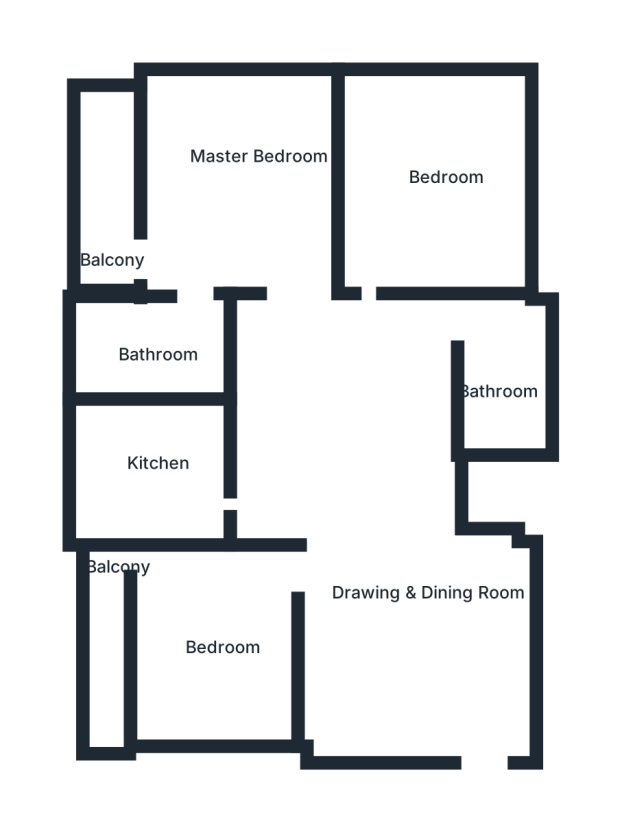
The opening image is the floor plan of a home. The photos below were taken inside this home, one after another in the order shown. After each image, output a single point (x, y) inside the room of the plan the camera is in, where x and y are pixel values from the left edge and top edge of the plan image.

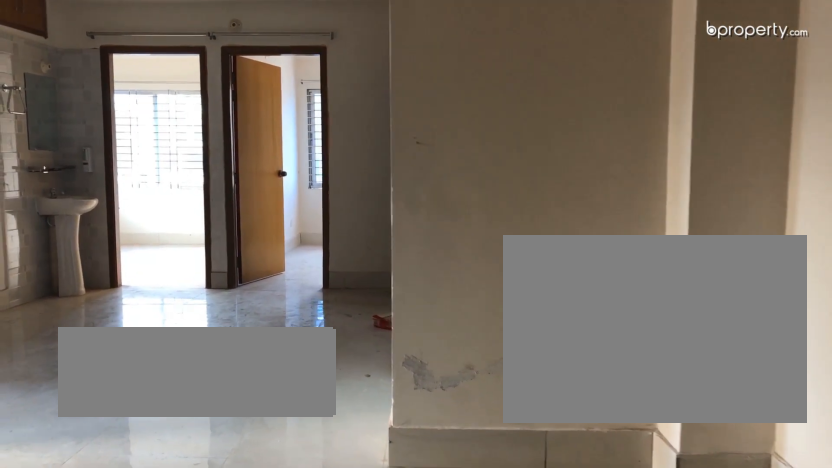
(415, 629)
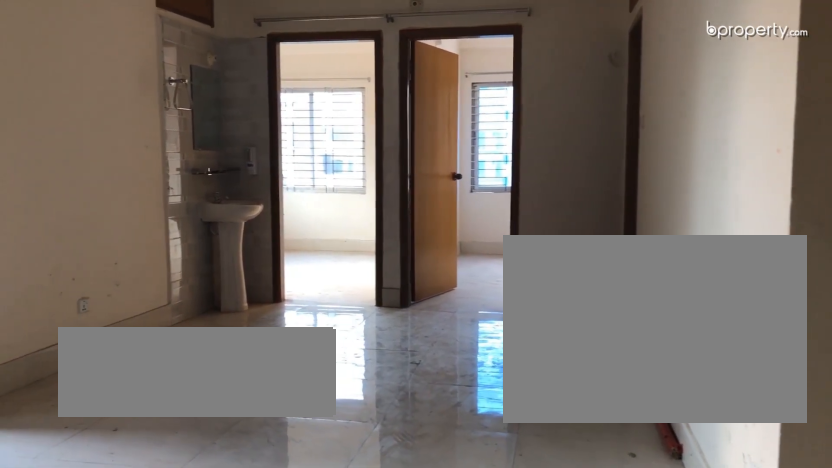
(415, 629)
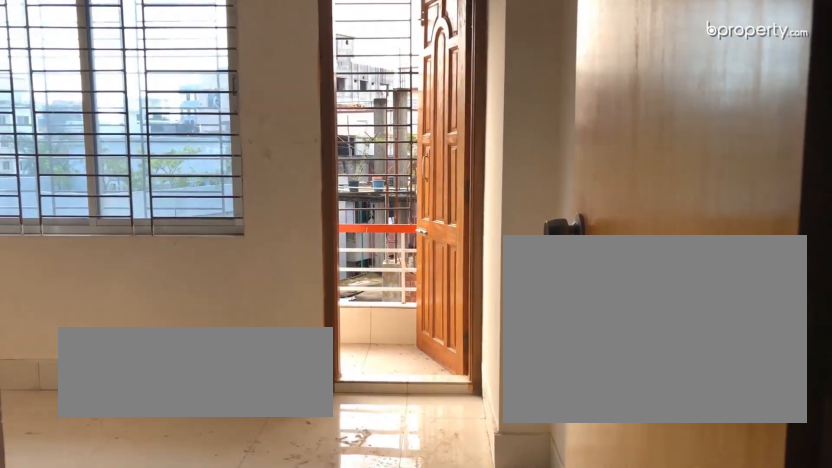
(249, 634)
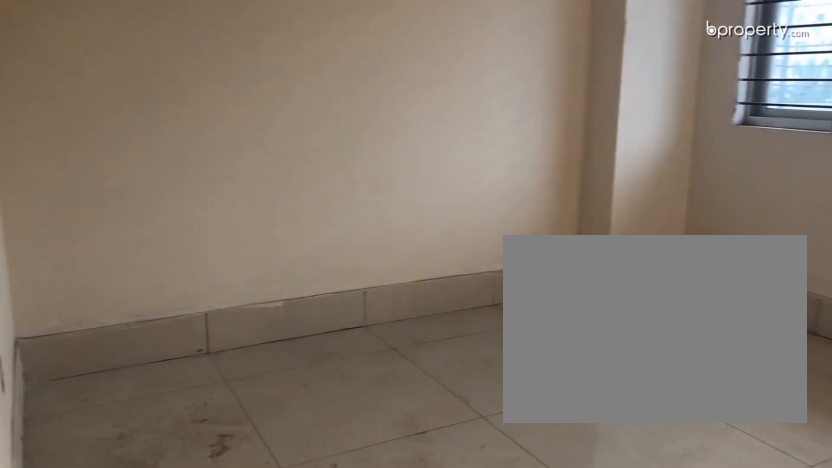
(228, 642)
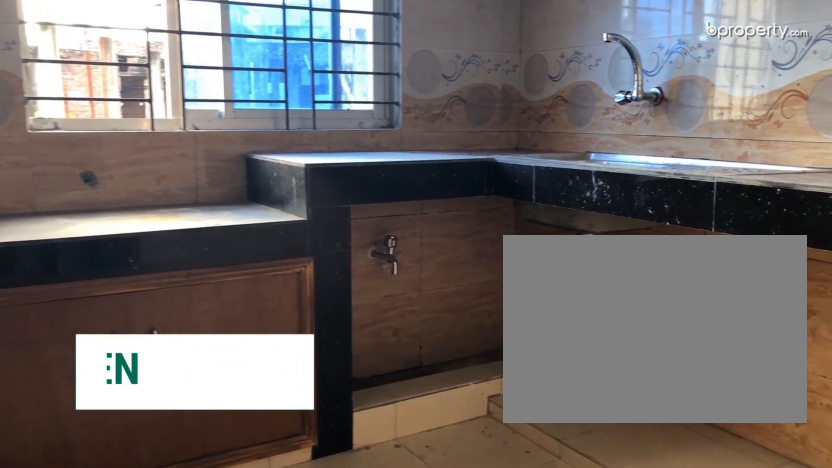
(154, 461)
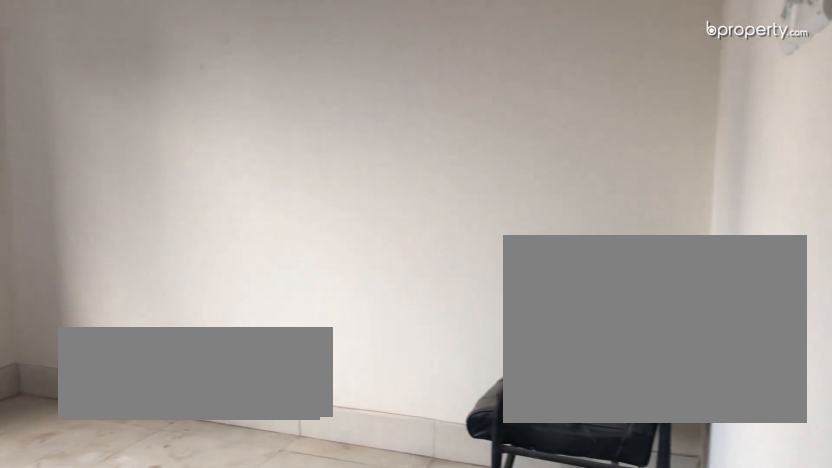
(432, 188)
